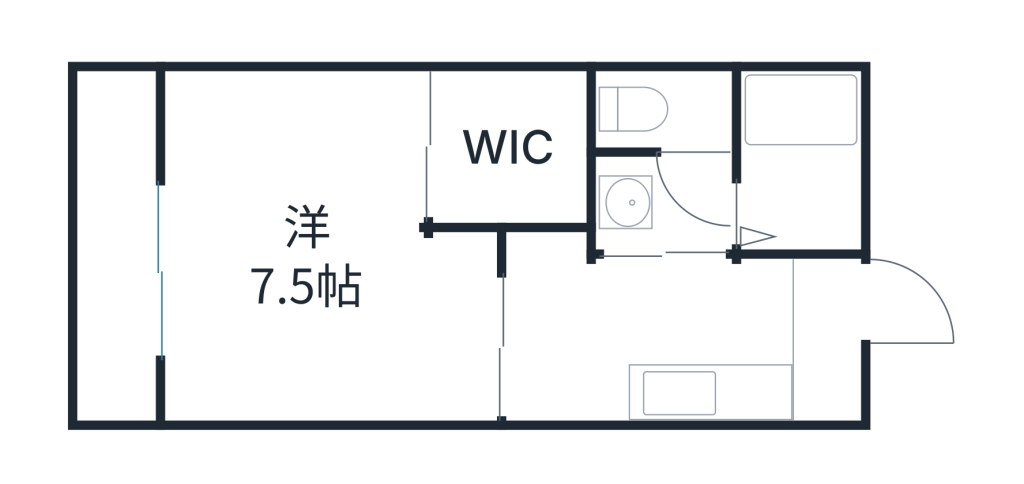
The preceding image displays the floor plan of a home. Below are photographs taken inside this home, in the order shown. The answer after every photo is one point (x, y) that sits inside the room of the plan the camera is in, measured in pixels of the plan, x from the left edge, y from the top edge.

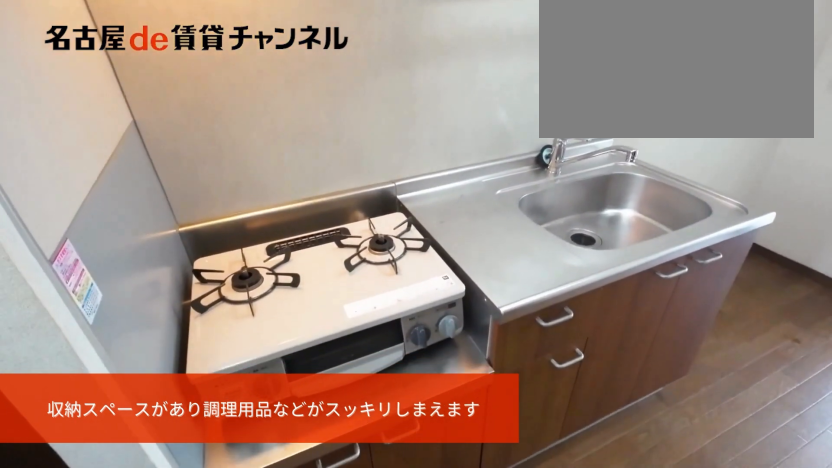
(707, 395)
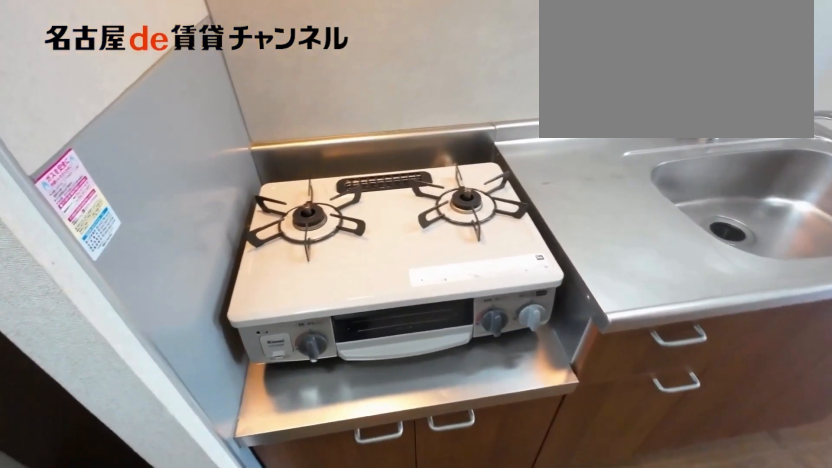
(707, 395)
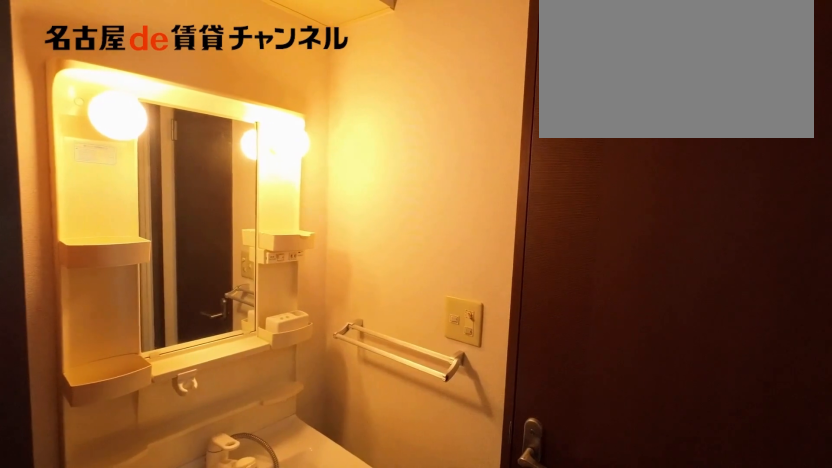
(668, 206)
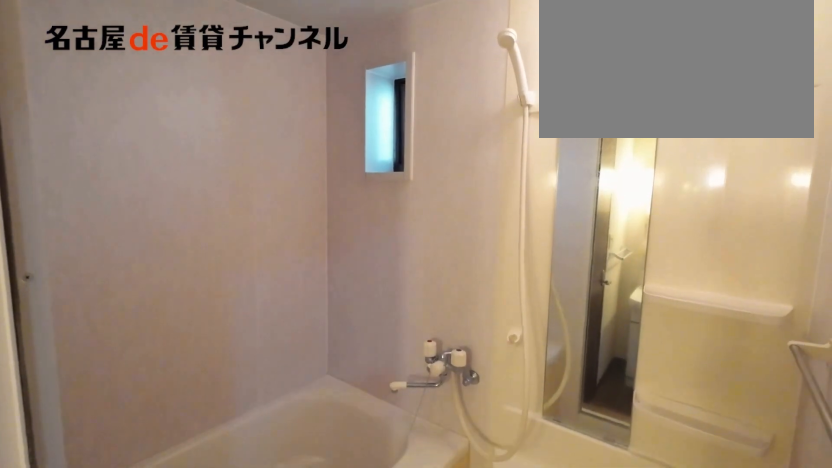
(802, 163)
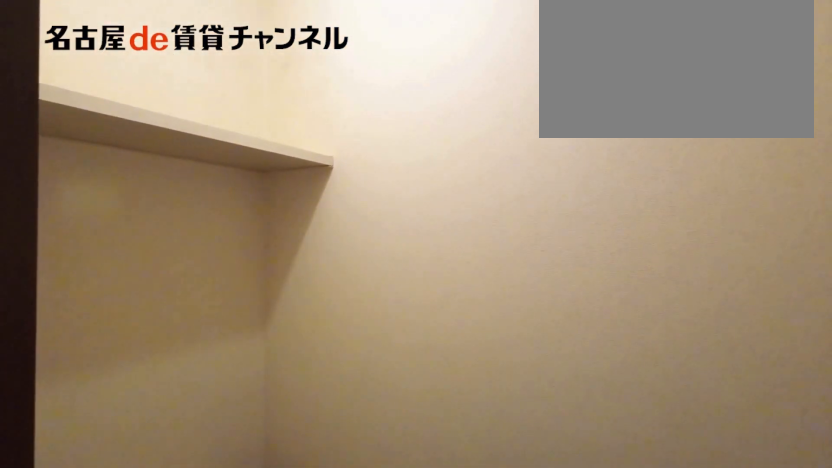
(668, 108)
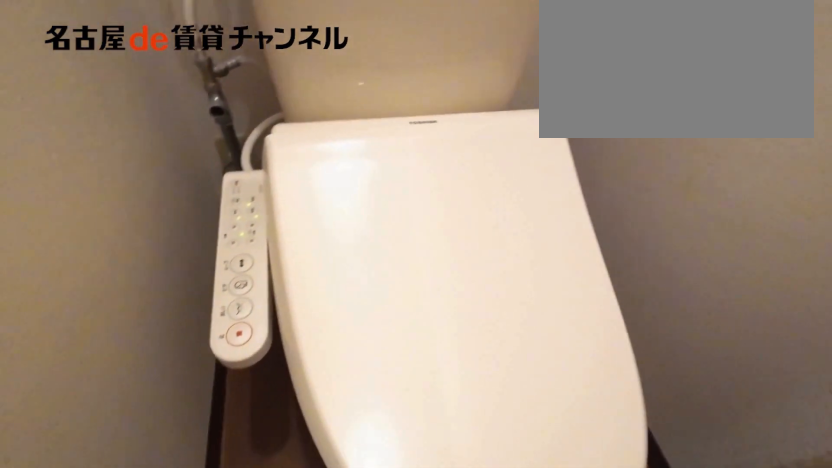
(668, 108)
